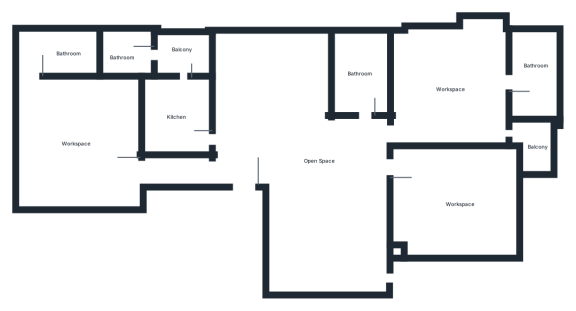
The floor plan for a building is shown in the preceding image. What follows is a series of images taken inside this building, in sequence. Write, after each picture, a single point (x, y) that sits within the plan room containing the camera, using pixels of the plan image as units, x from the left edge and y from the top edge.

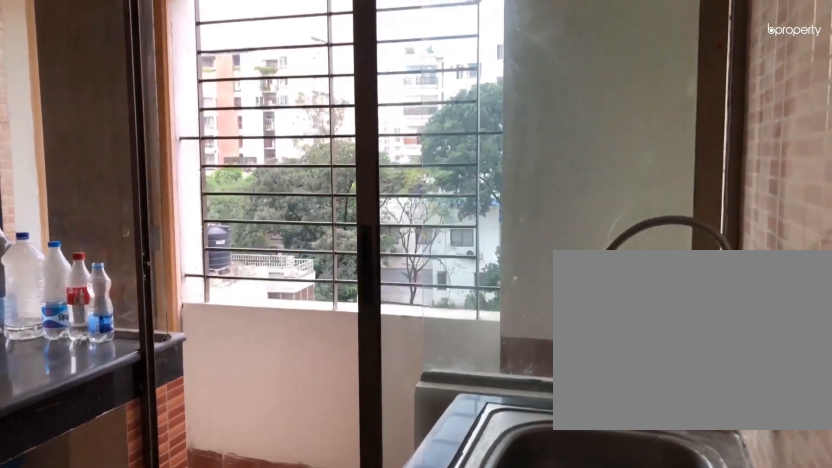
(182, 117)
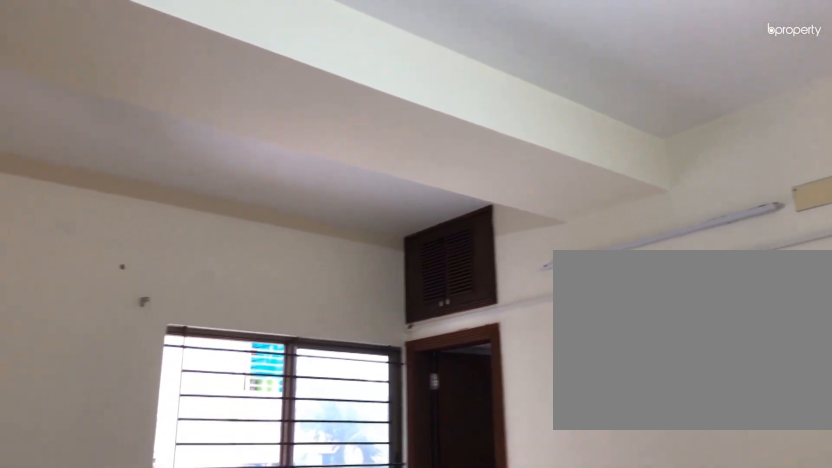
(79, 142)
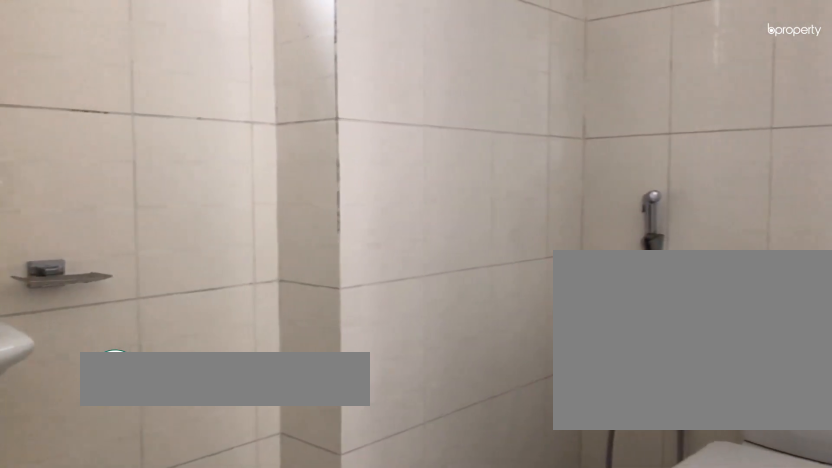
(59, 52)
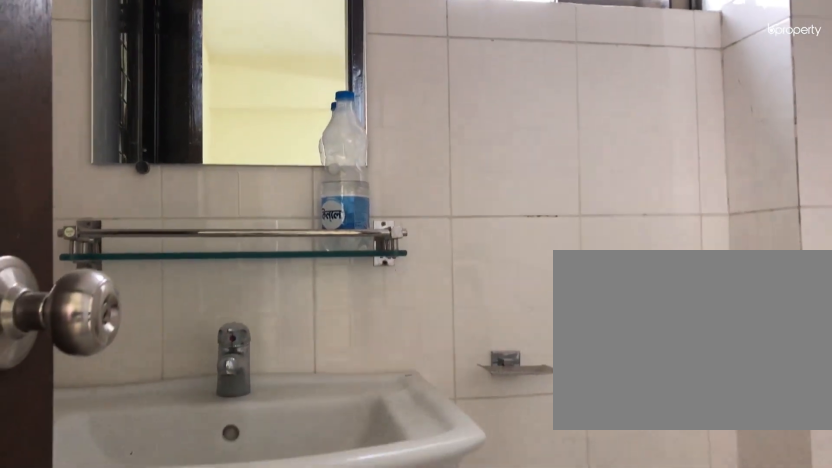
(59, 52)
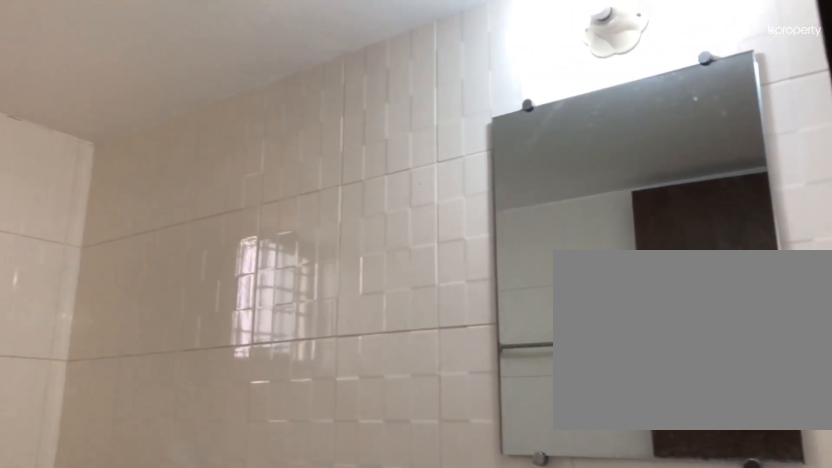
(362, 83)
